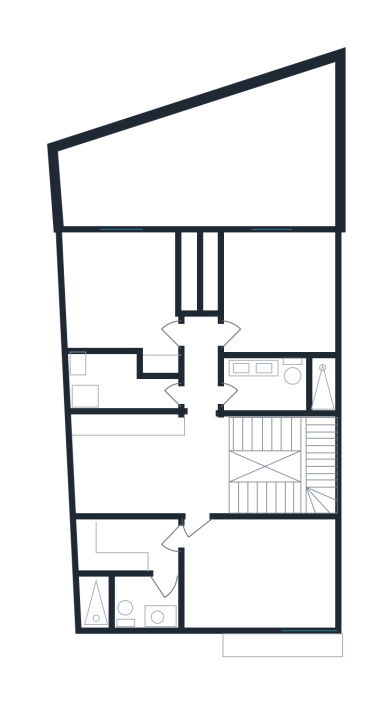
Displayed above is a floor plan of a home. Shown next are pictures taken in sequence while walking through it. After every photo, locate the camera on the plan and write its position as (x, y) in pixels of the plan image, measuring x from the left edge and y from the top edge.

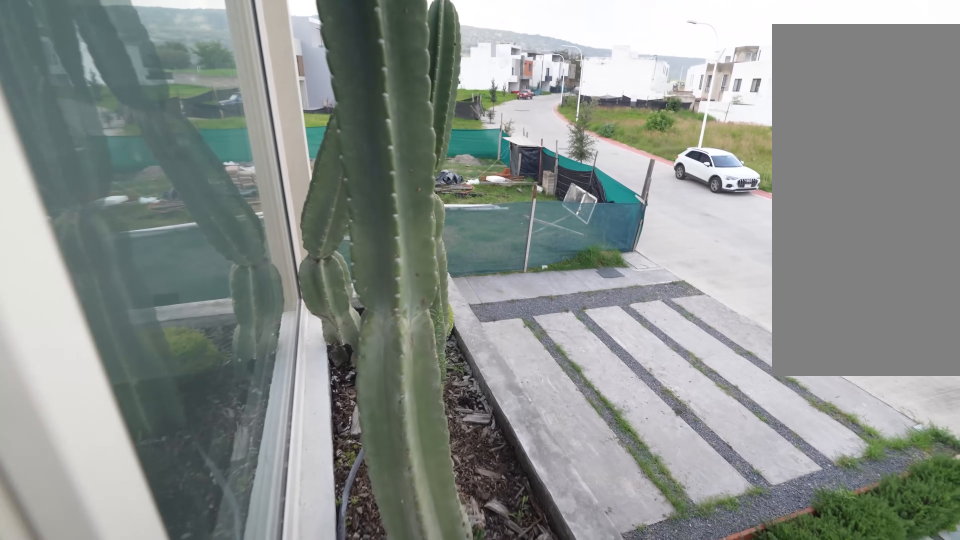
(258, 605)
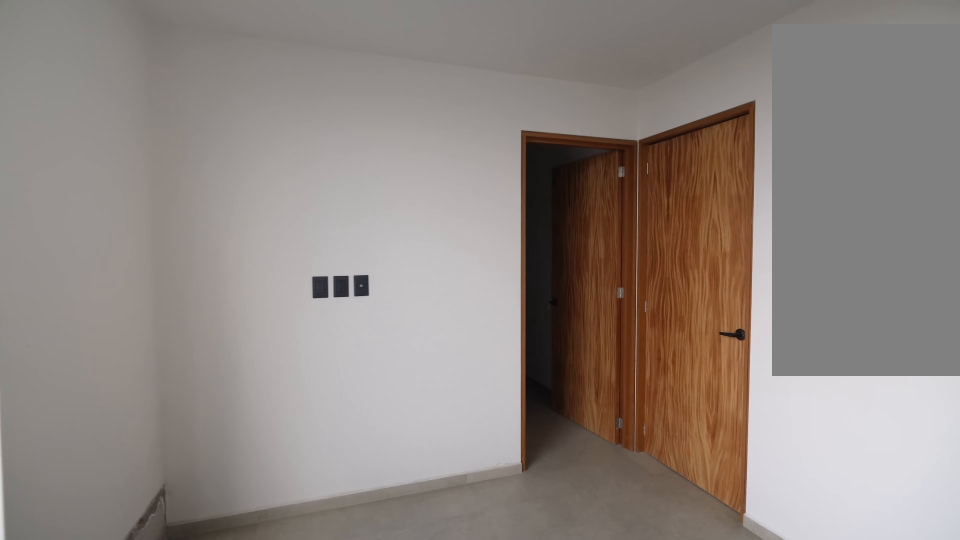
(251, 600)
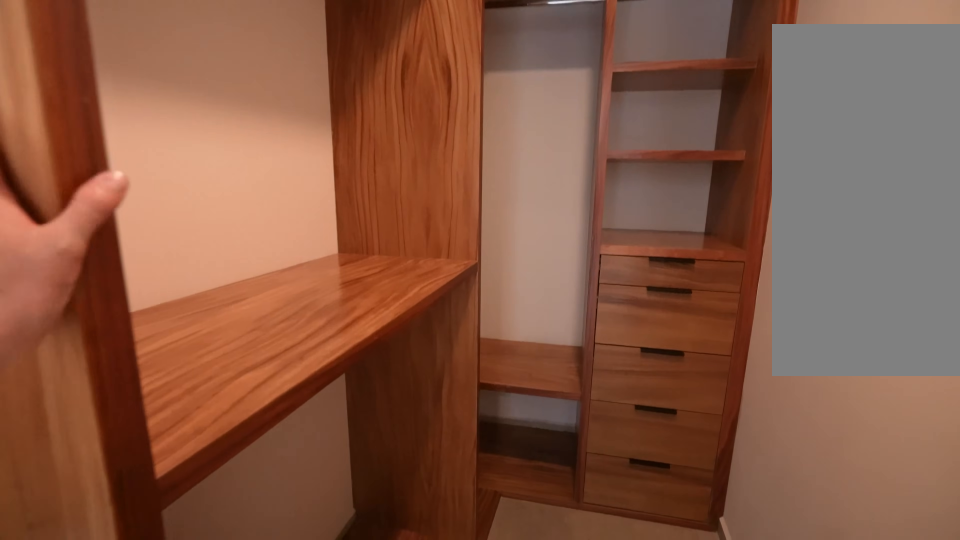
(145, 548)
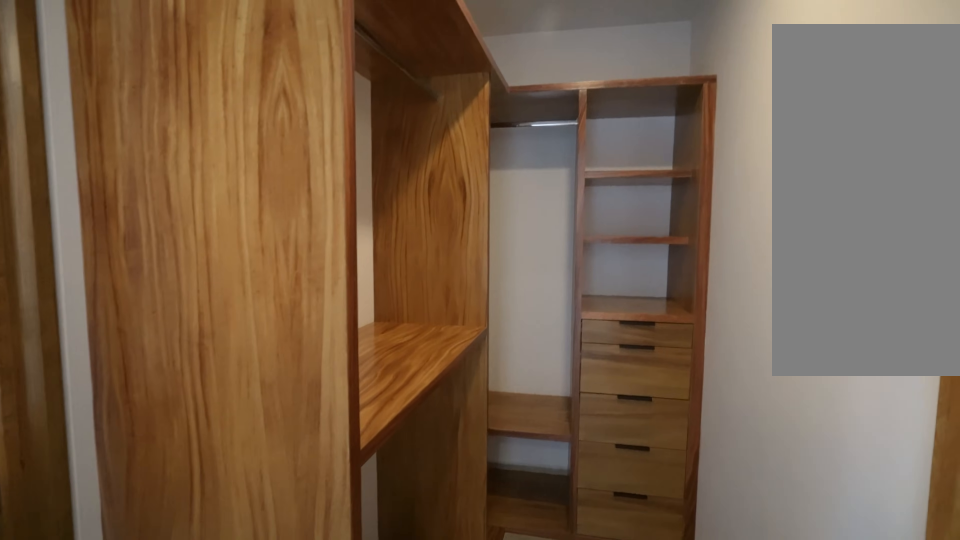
(146, 541)
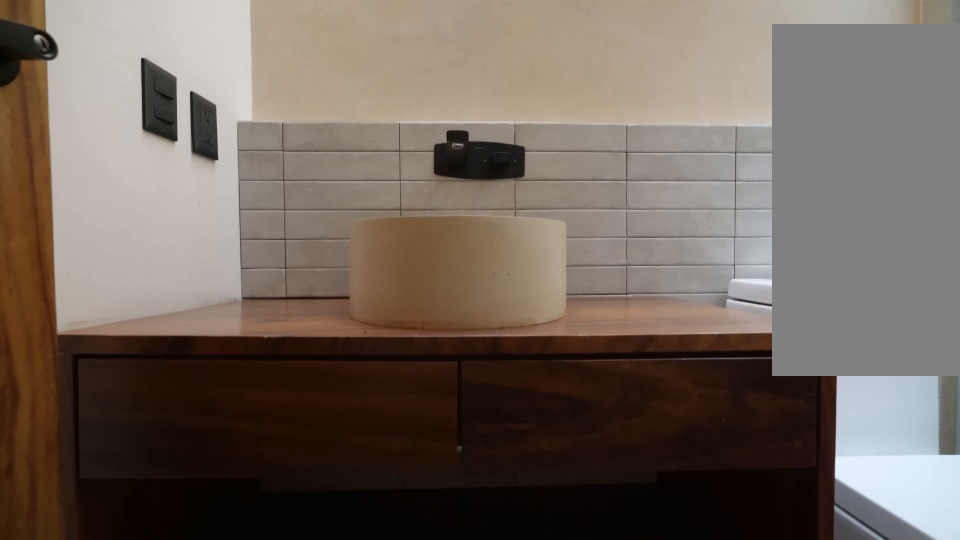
(163, 591)
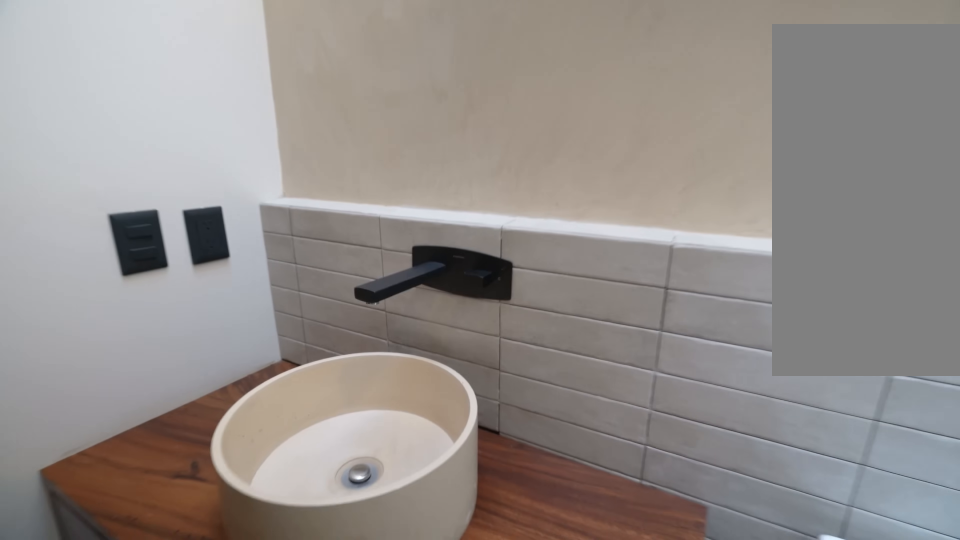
(137, 600)
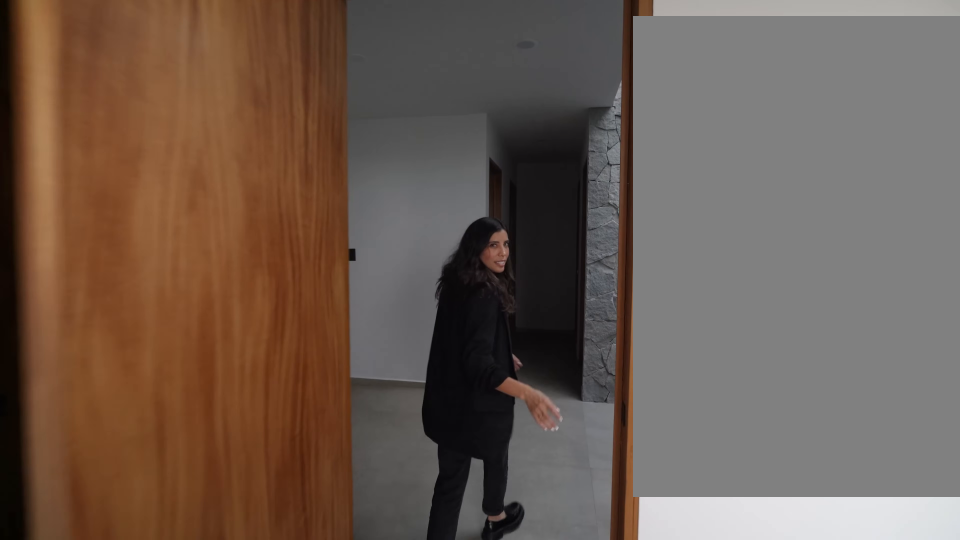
(200, 536)
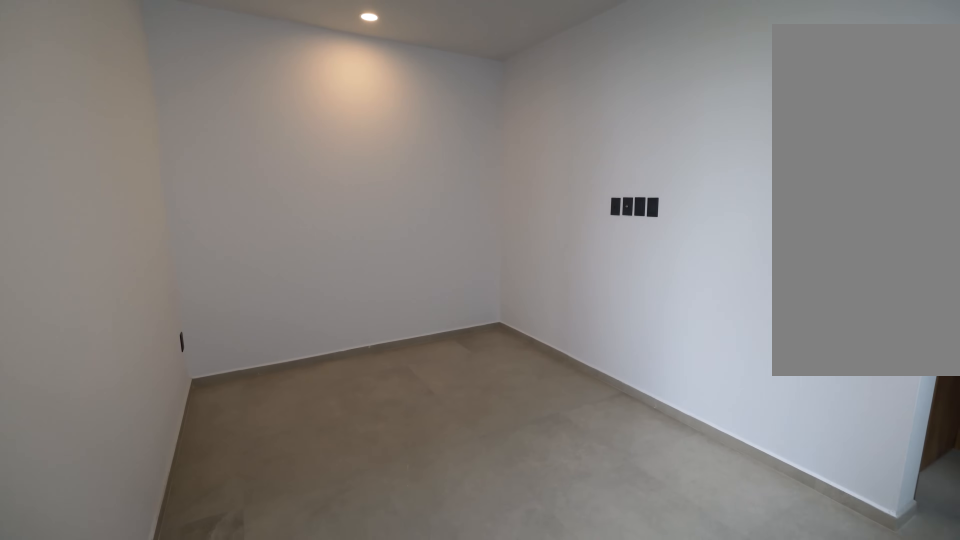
(197, 484)
